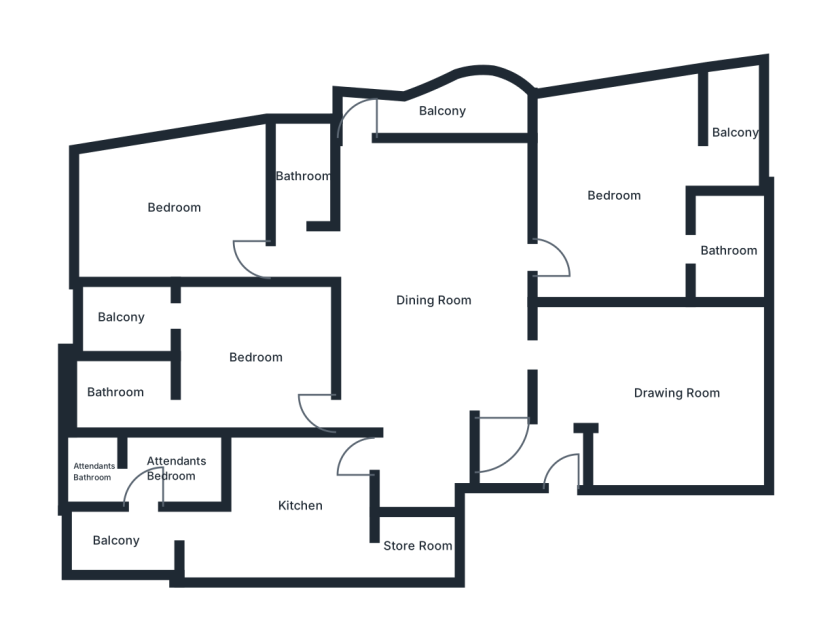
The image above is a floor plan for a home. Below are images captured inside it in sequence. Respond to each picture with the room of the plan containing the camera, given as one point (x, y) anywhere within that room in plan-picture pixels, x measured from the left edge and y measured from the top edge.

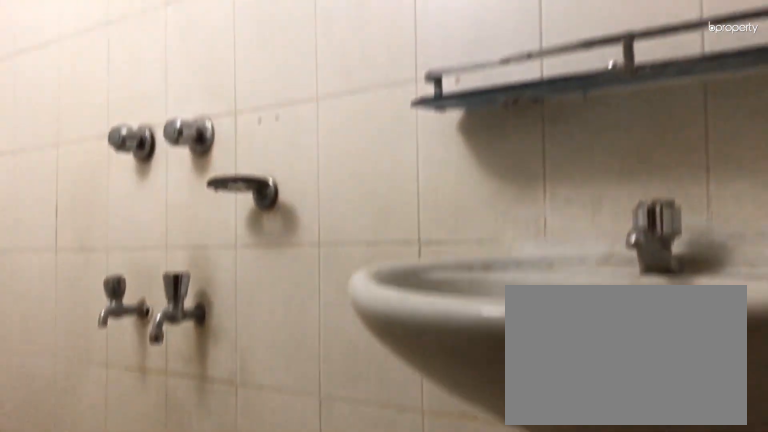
(303, 177)
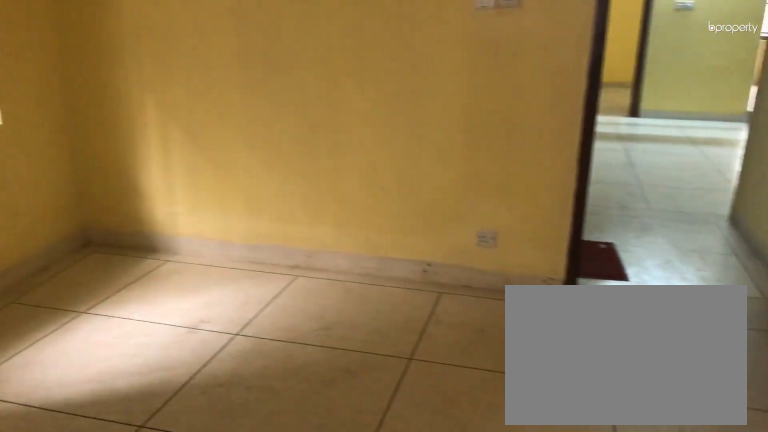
(172, 207)
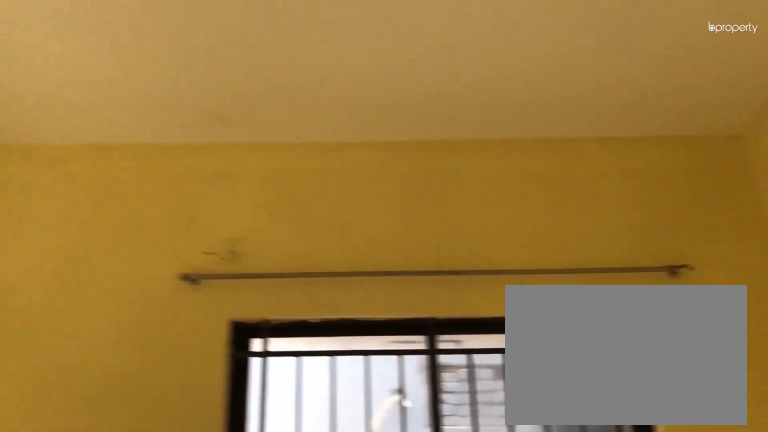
(172, 207)
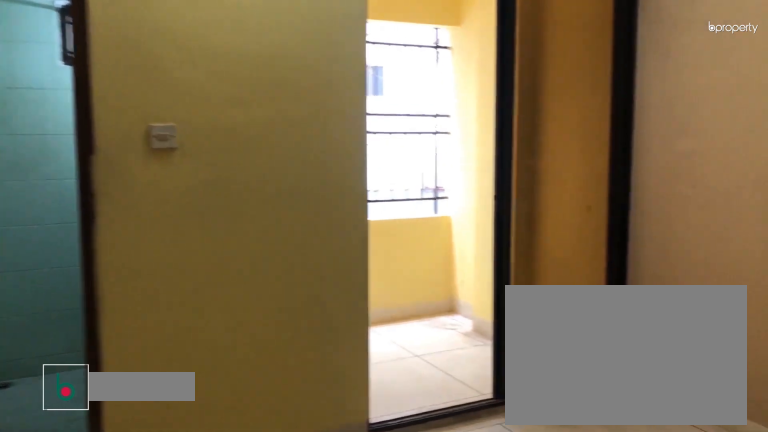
(256, 357)
